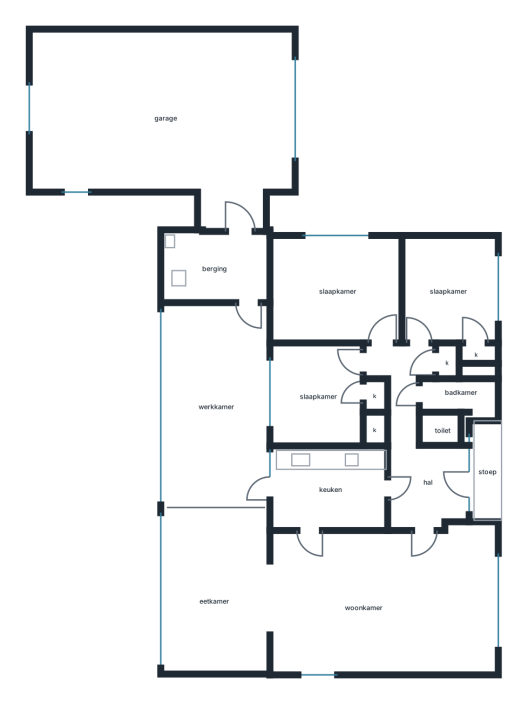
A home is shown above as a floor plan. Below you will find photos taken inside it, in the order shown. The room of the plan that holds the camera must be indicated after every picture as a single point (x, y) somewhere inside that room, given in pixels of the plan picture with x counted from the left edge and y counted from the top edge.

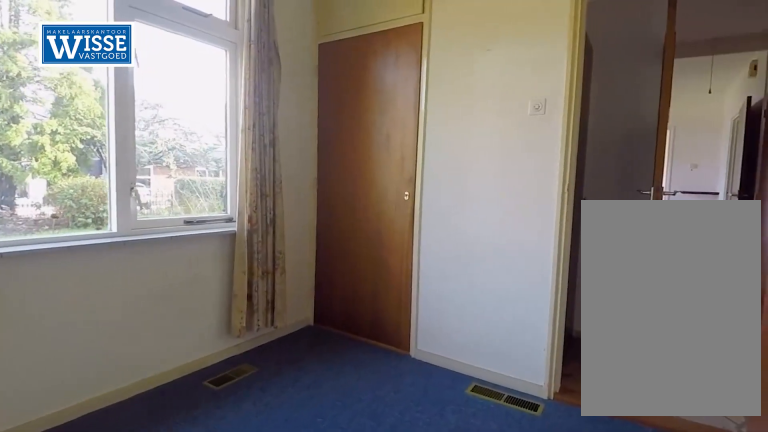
(452, 290)
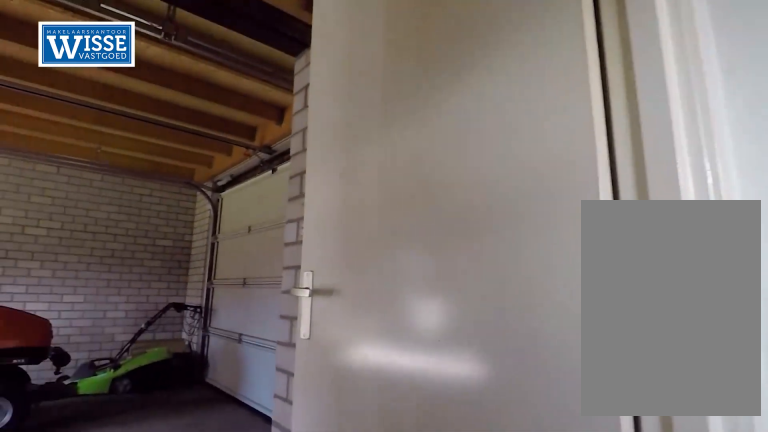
(213, 267)
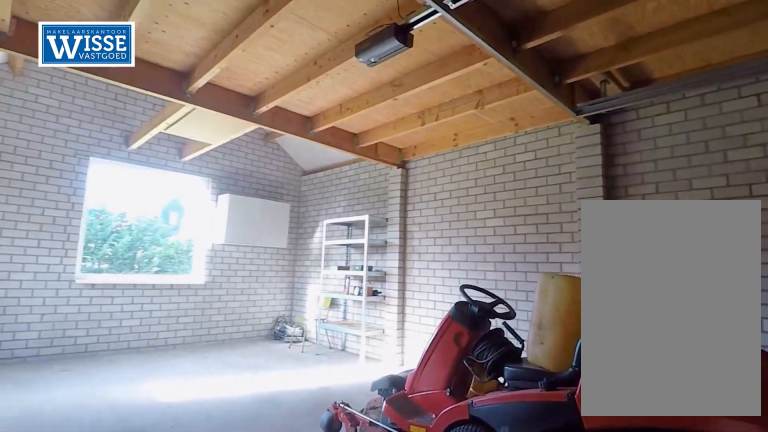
(163, 115)
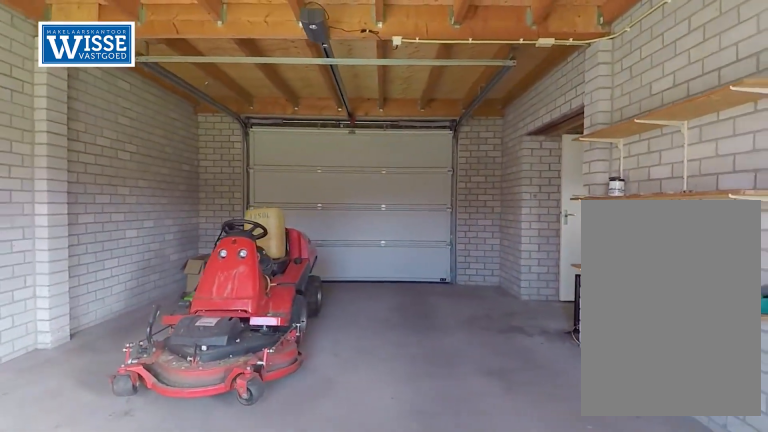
(163, 115)
